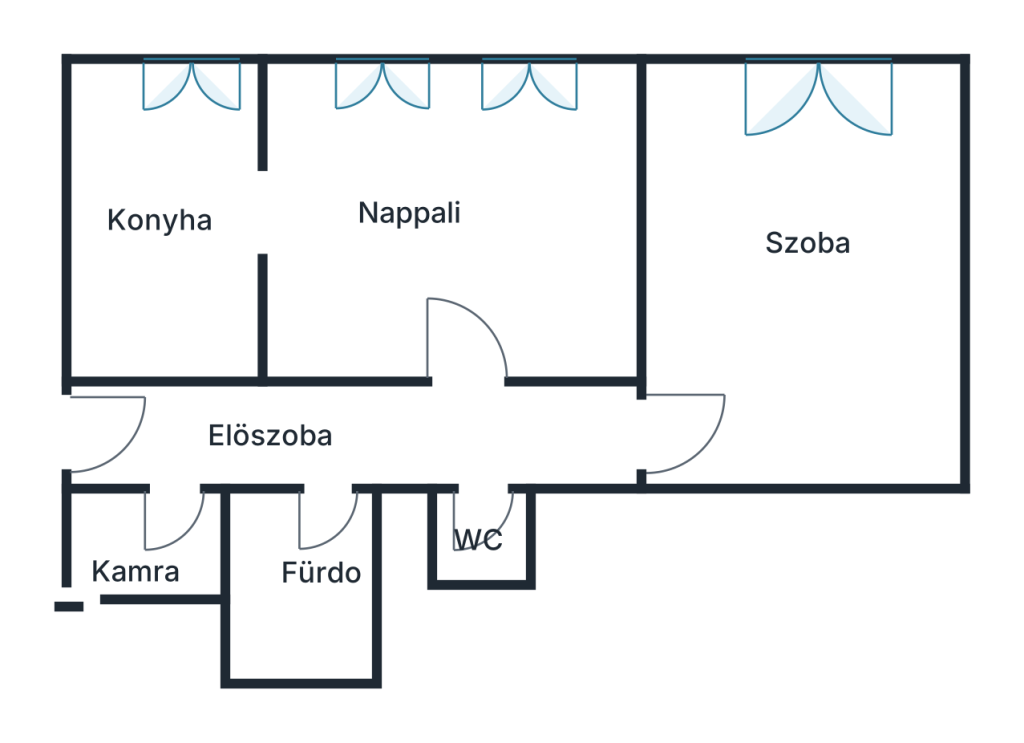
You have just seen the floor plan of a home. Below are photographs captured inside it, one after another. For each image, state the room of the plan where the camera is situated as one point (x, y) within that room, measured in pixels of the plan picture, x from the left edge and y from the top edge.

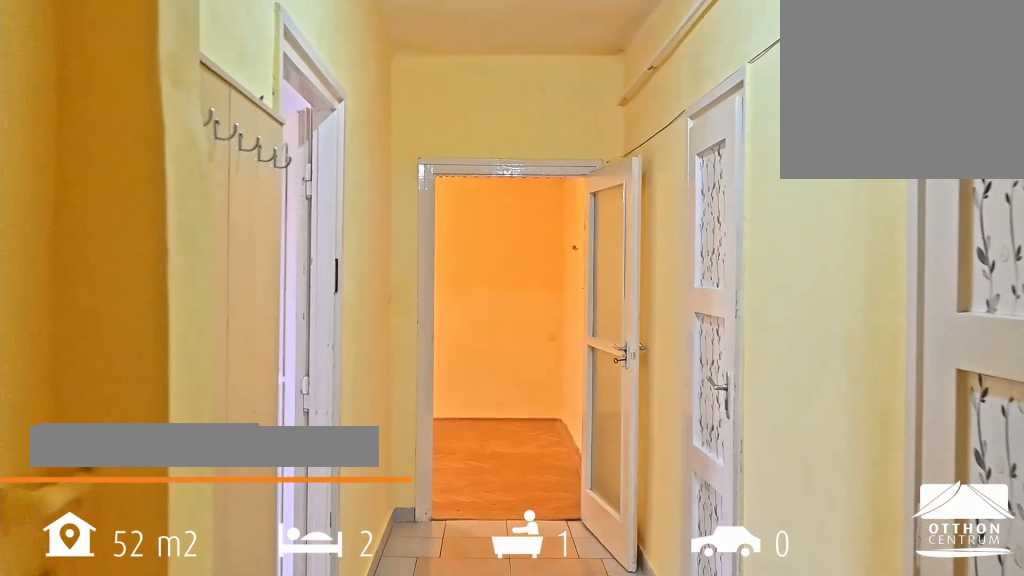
(359, 439)
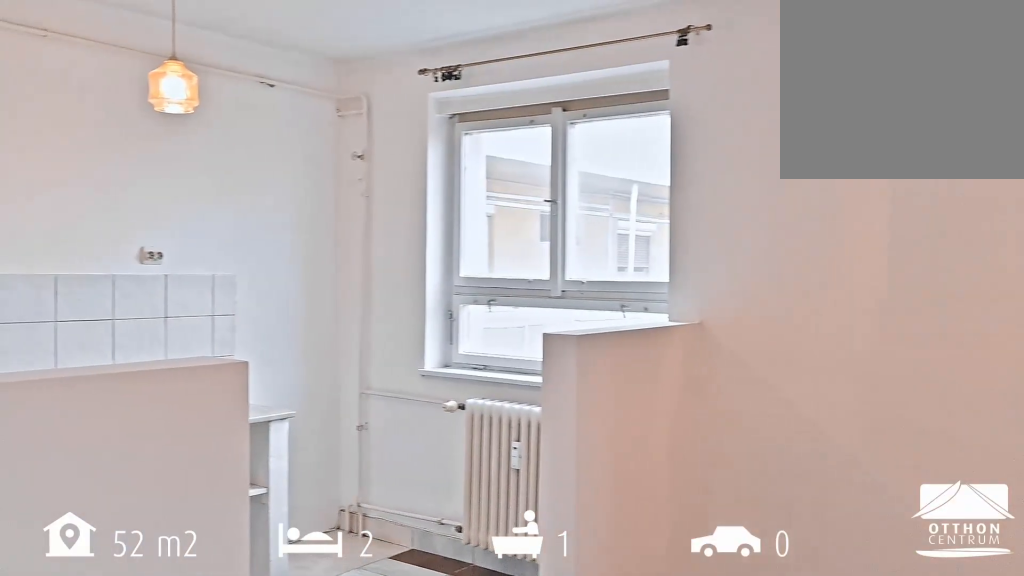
(360, 227)
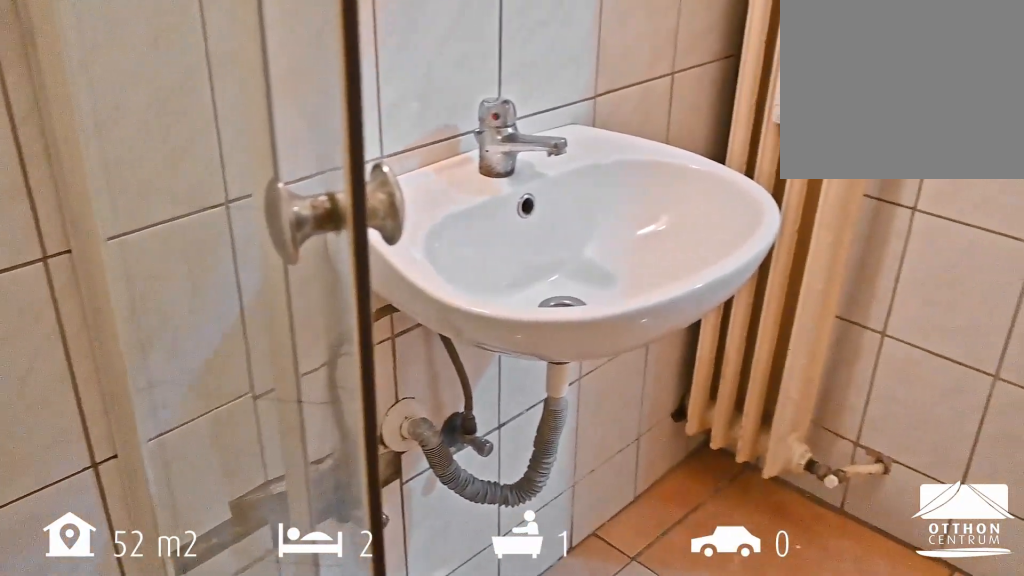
(303, 595)
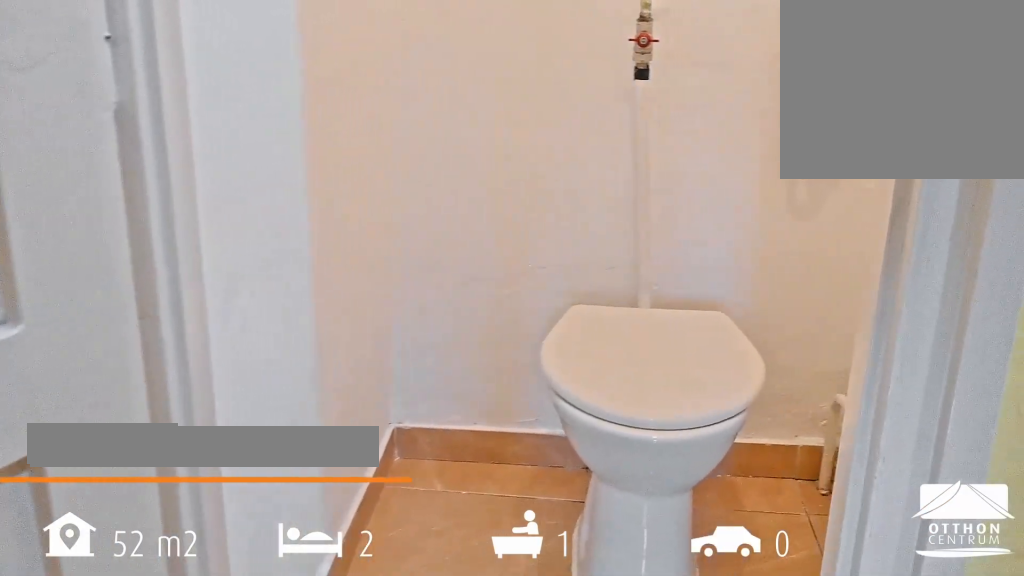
(483, 536)
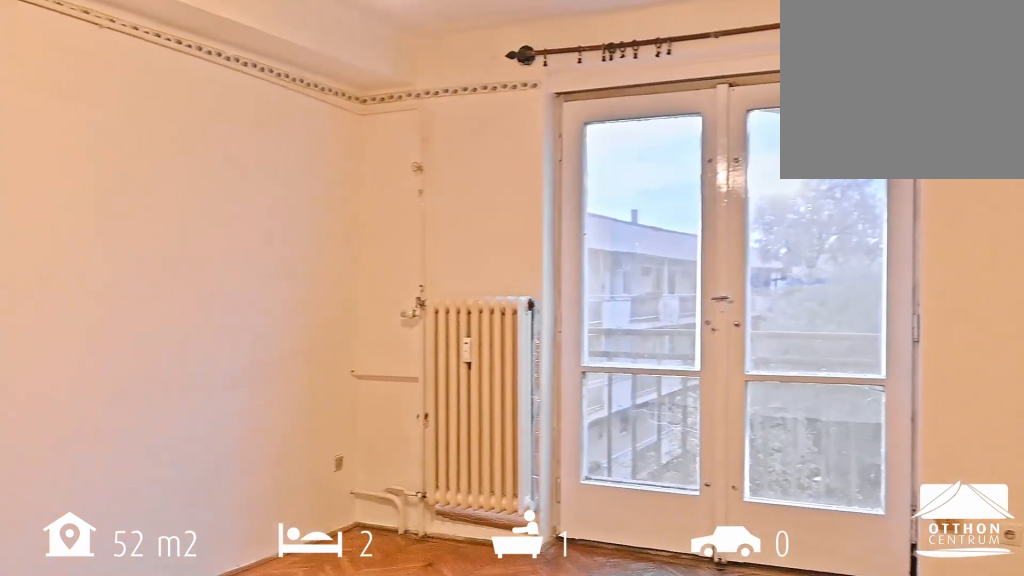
(808, 295)
